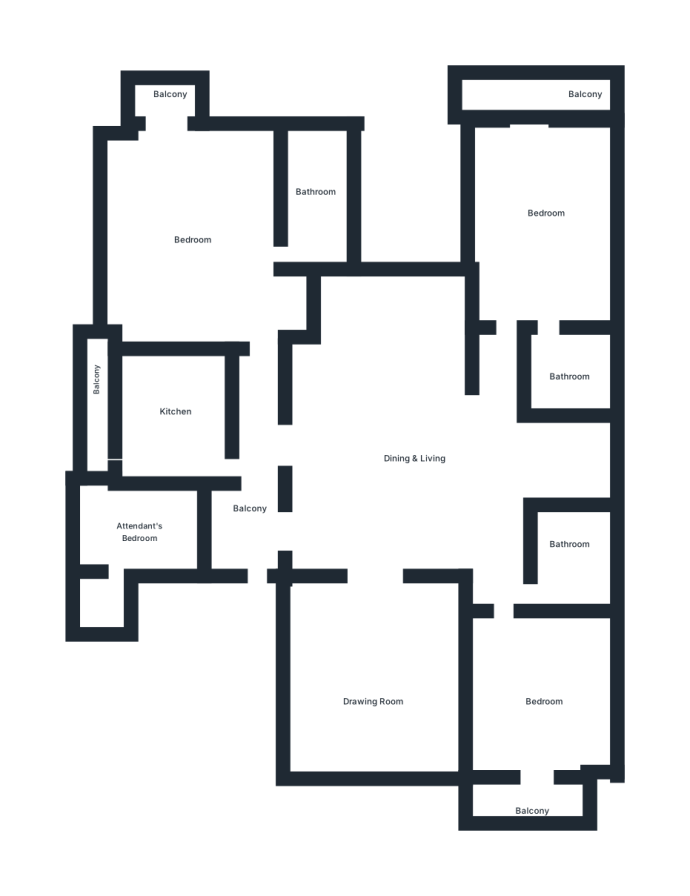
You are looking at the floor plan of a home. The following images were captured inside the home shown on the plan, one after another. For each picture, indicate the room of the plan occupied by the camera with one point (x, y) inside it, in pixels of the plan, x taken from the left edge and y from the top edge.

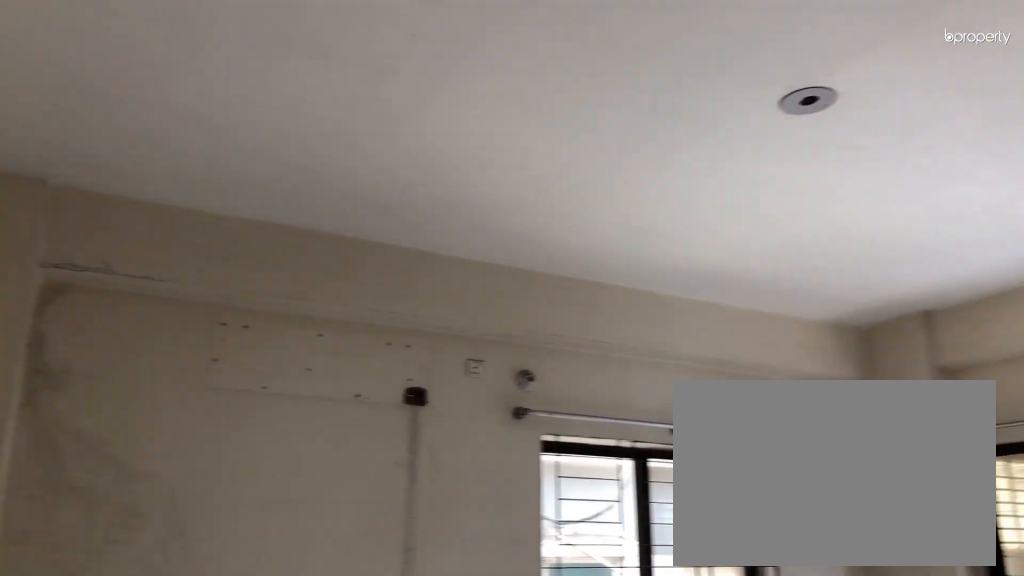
(194, 234)
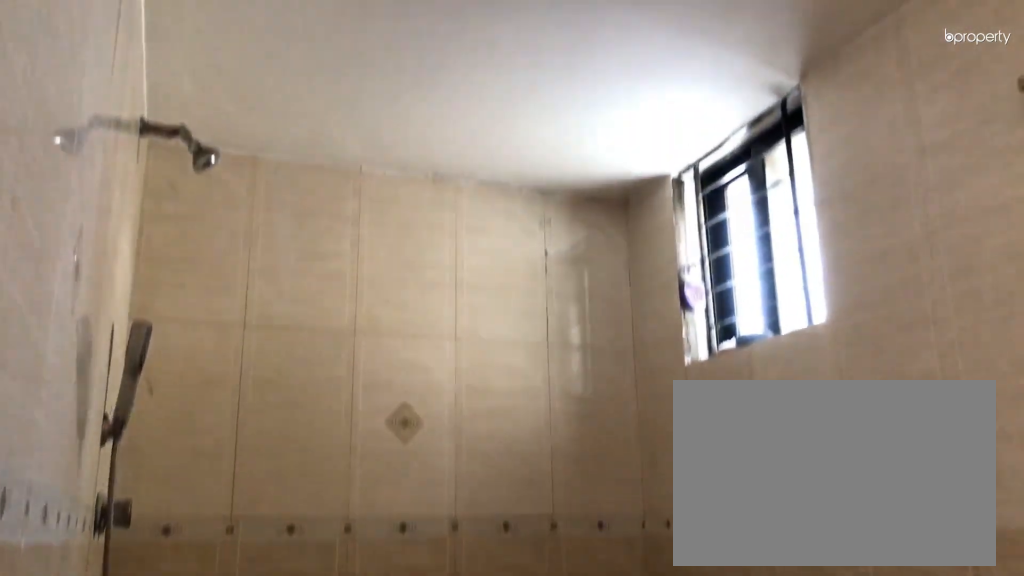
(315, 193)
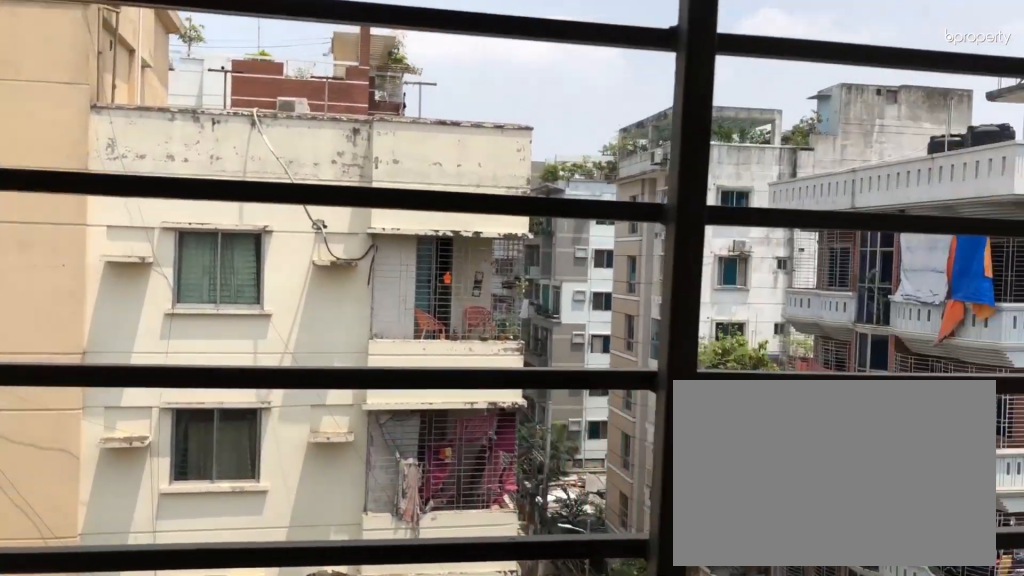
(163, 106)
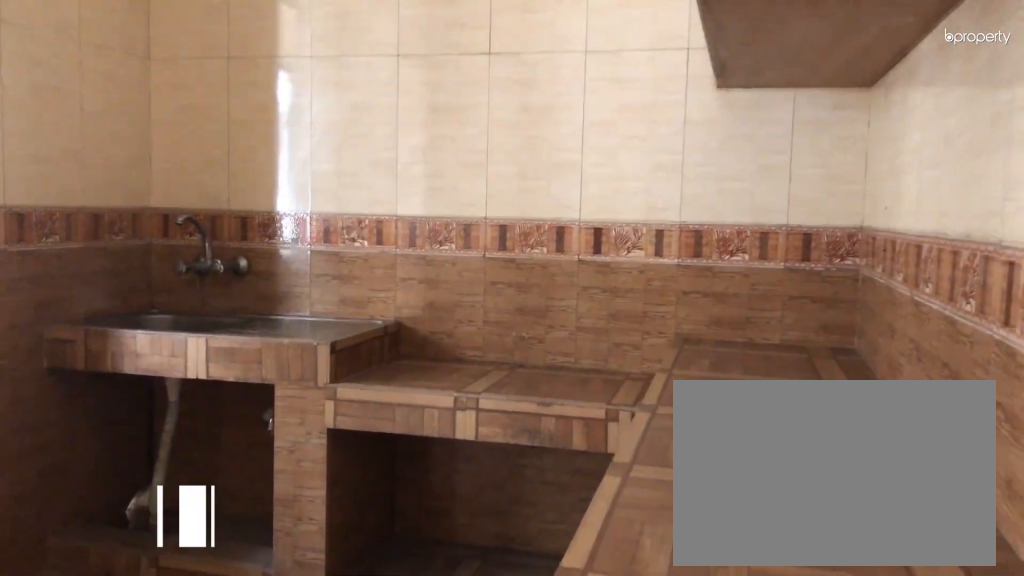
(175, 423)
